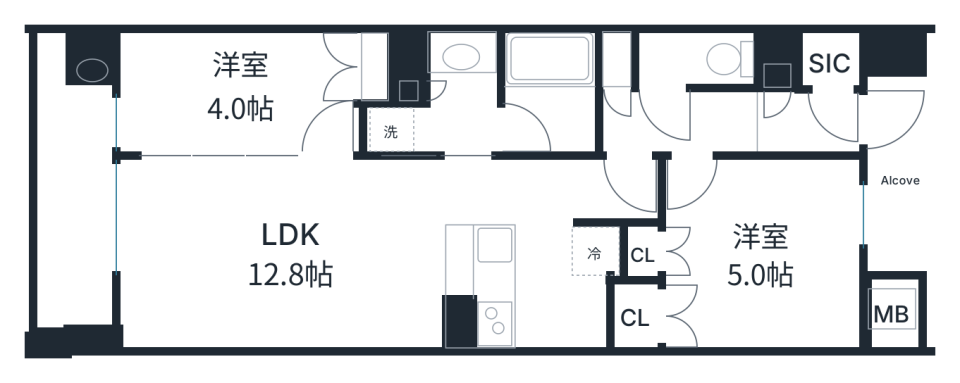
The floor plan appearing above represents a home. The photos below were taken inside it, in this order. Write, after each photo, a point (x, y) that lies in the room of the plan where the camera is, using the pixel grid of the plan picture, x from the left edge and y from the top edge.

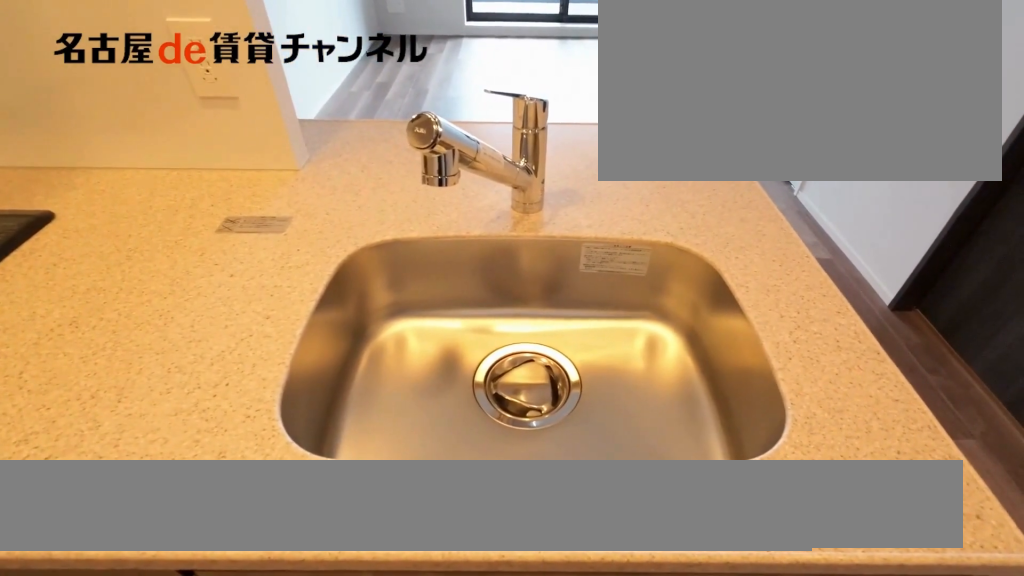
(521, 286)
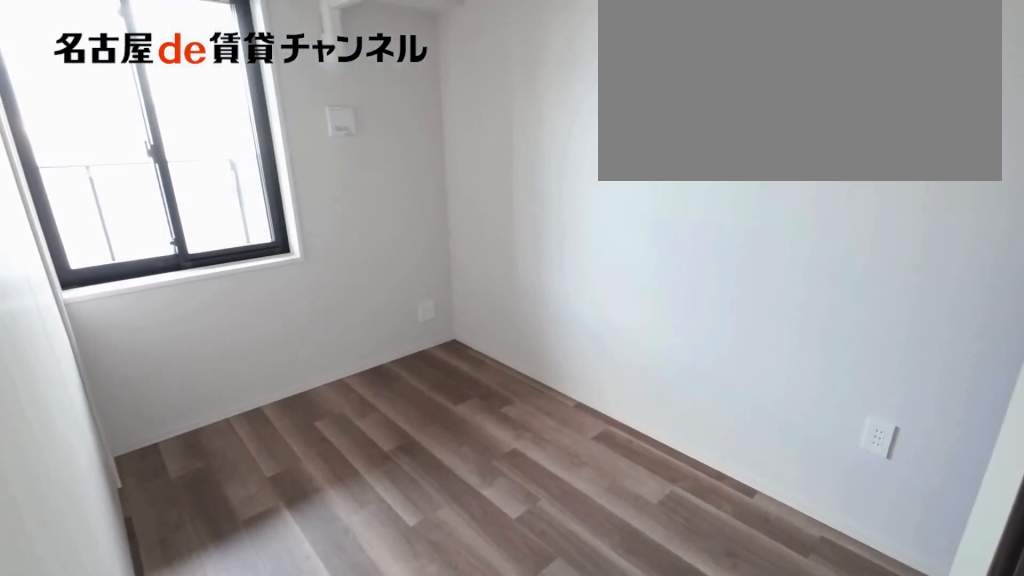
(235, 96)
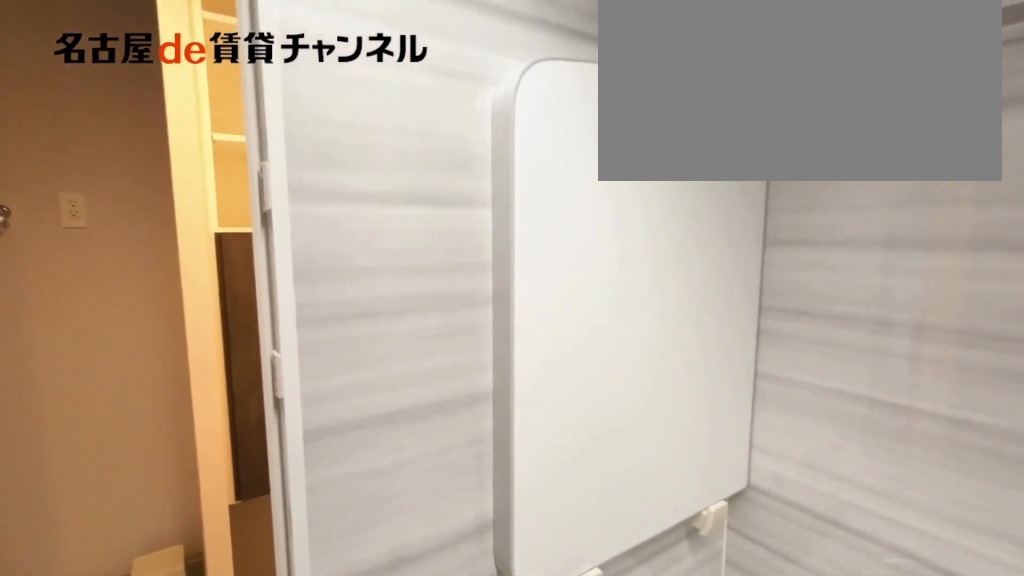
(547, 96)
